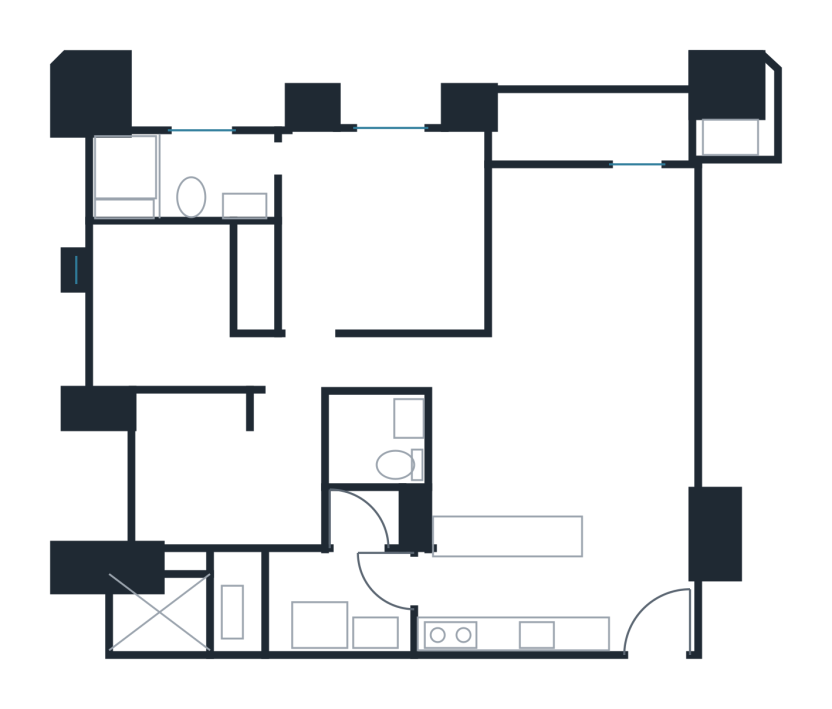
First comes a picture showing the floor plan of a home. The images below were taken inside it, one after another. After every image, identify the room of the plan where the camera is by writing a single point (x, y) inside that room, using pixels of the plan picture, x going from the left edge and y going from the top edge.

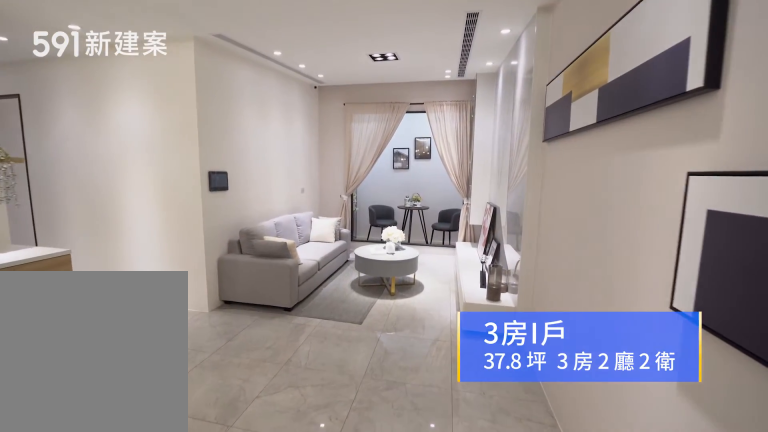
(580, 250)
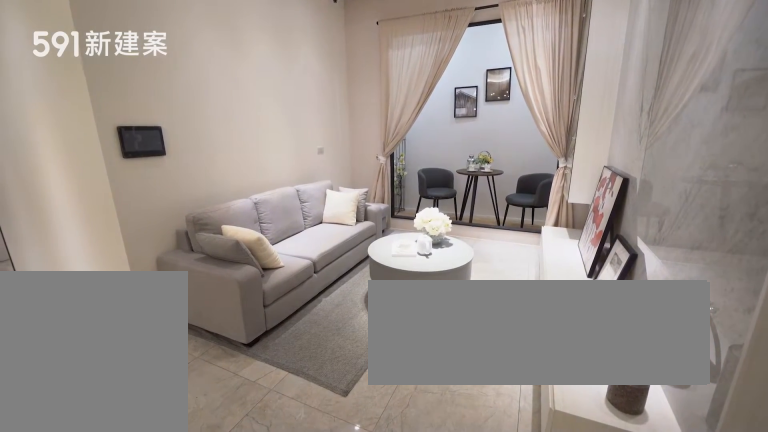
(580, 250)
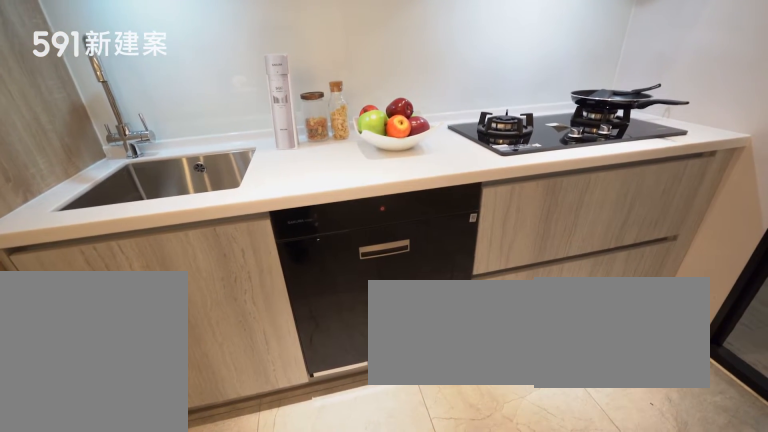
(491, 605)
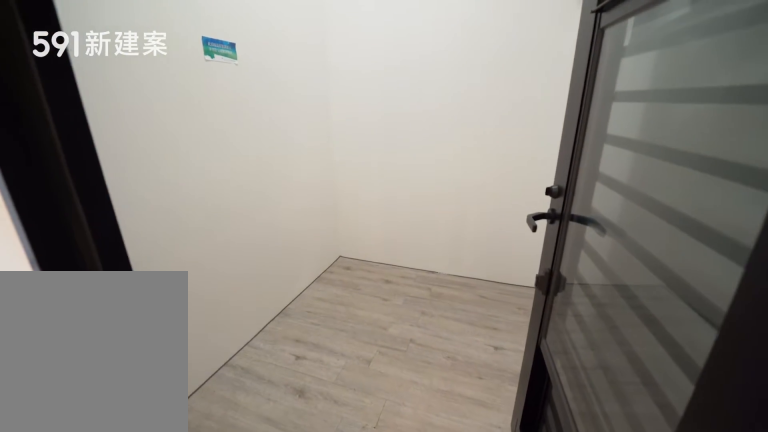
(334, 602)
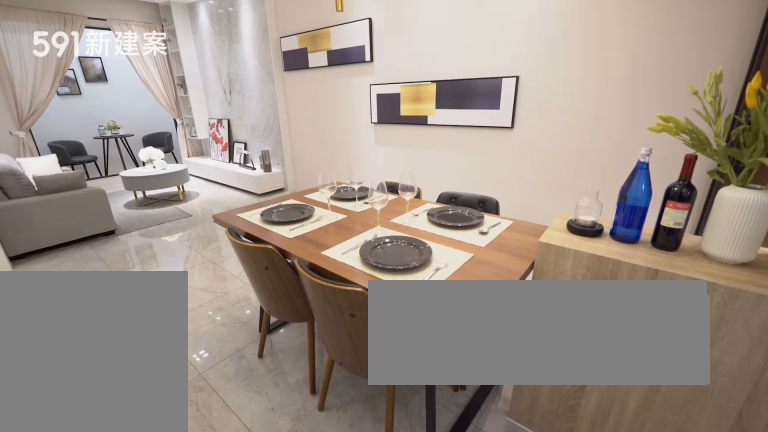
(523, 448)
